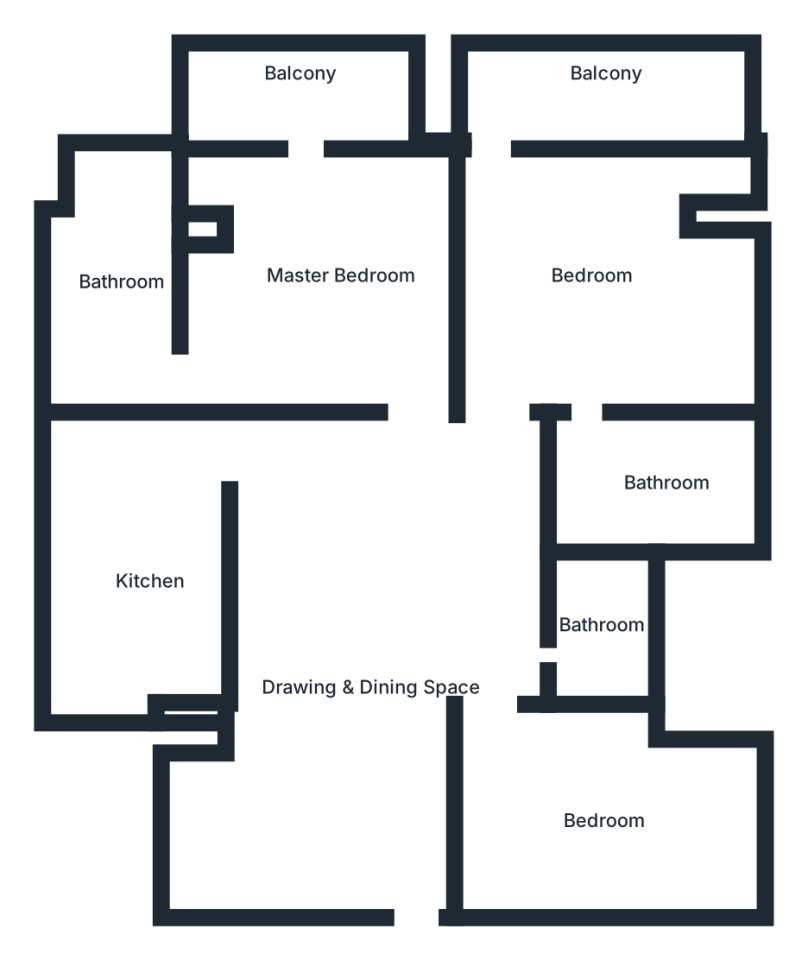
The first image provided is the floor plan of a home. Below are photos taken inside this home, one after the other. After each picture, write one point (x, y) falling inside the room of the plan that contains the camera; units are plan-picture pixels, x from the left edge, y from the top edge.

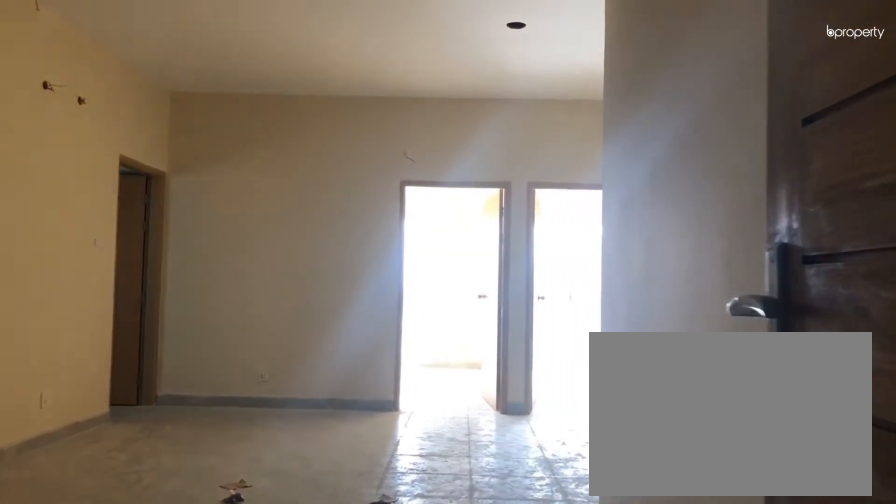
(403, 850)
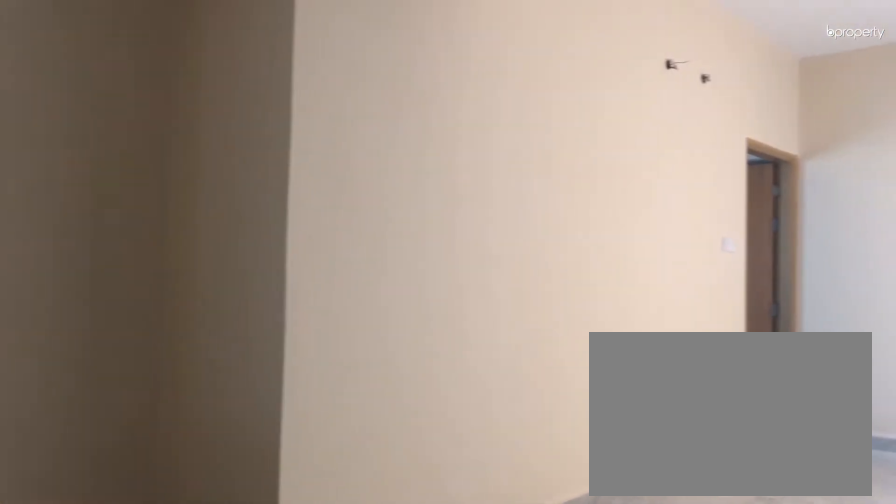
(389, 647)
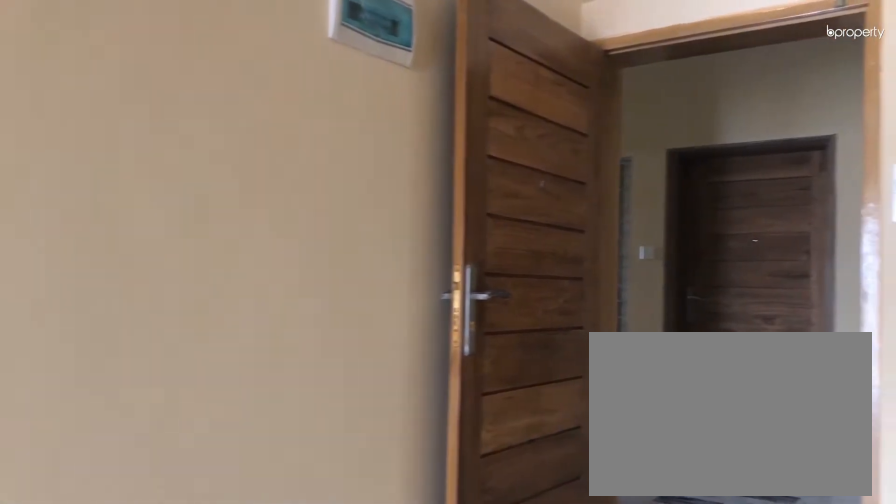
(389, 647)
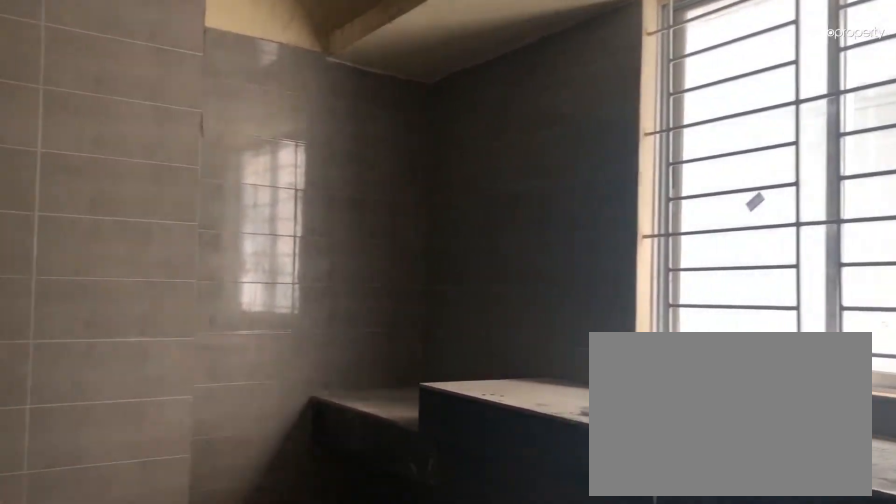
(141, 587)
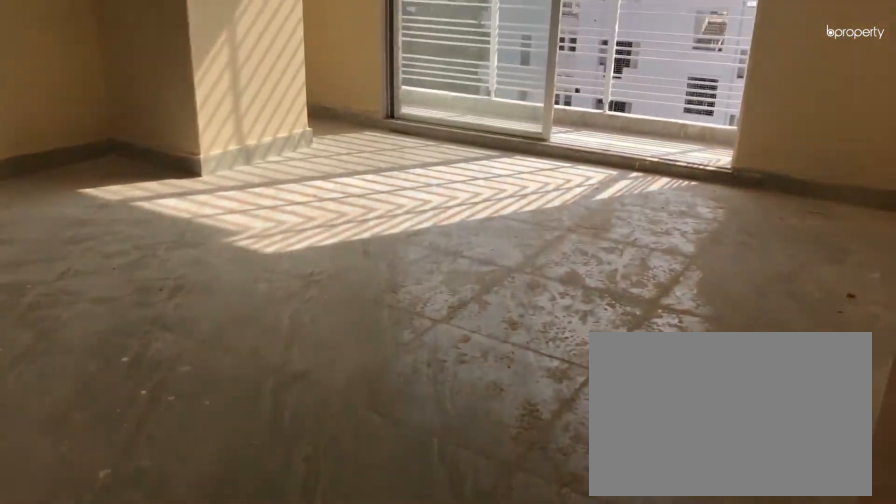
(362, 277)
